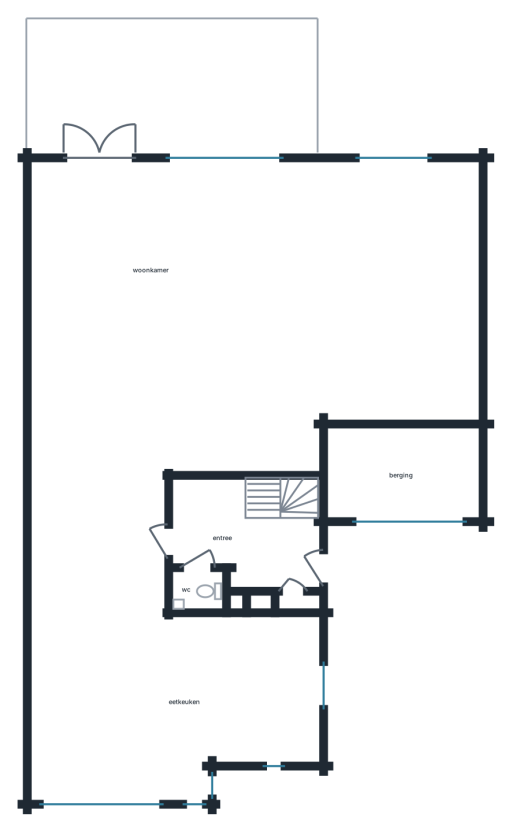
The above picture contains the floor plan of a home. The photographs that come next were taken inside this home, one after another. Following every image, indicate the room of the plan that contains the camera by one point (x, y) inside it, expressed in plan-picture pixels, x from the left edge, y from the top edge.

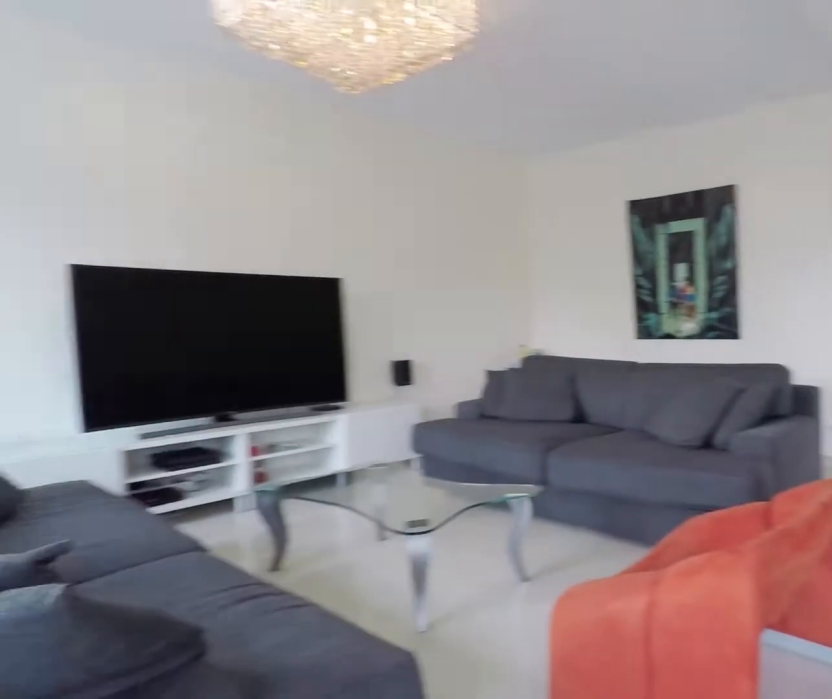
(233, 327)
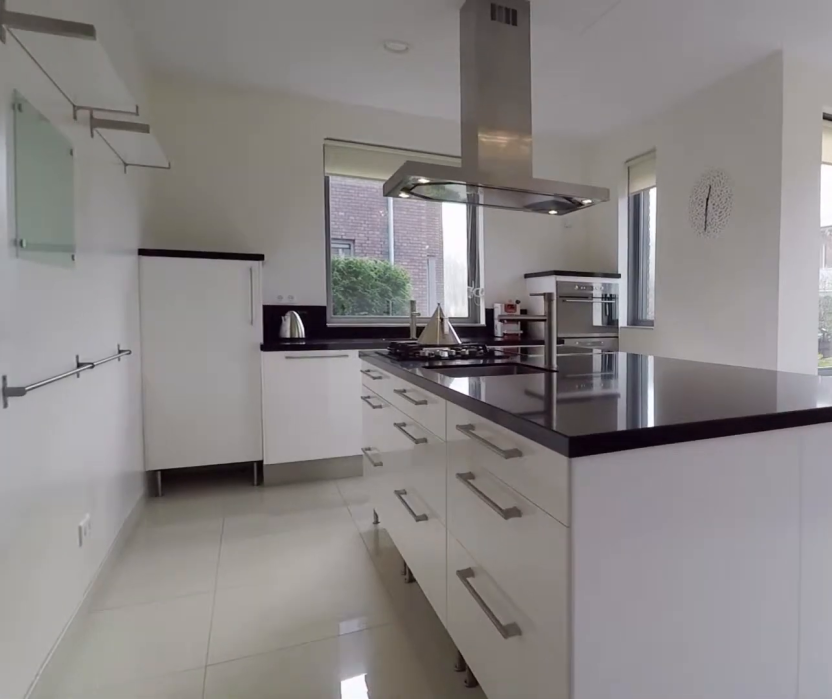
(166, 702)
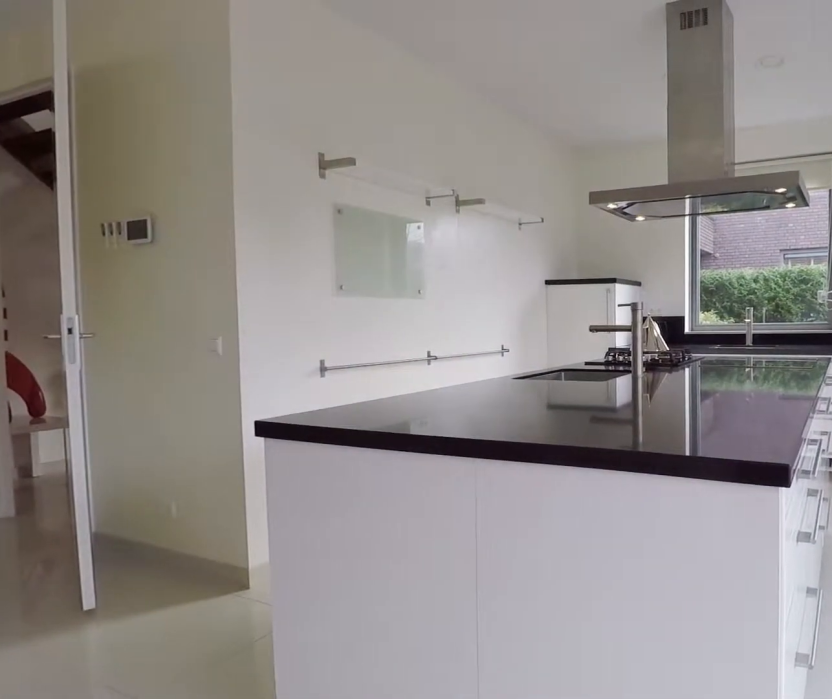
(166, 702)
